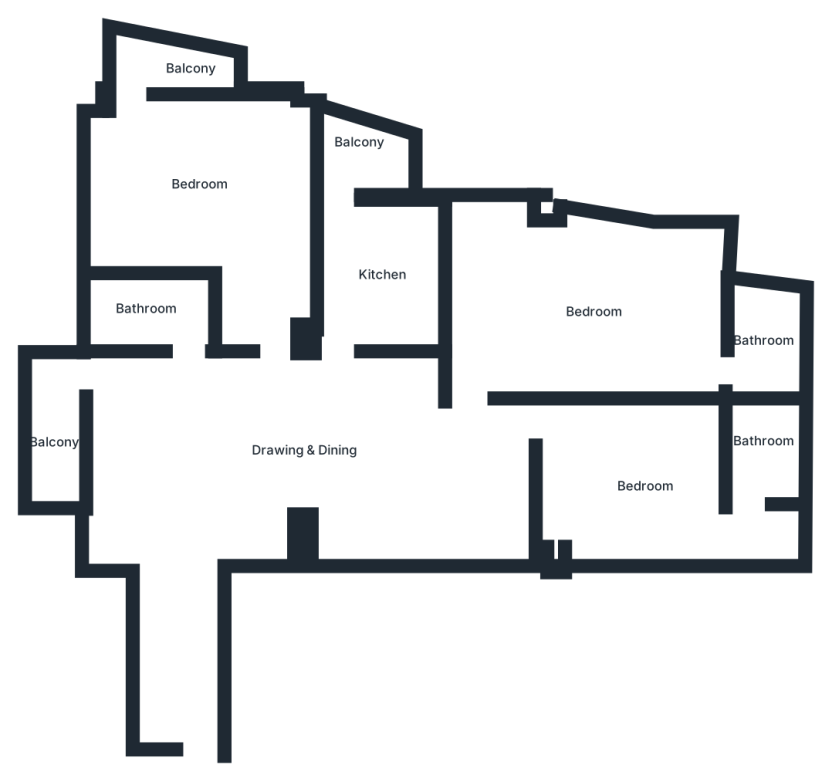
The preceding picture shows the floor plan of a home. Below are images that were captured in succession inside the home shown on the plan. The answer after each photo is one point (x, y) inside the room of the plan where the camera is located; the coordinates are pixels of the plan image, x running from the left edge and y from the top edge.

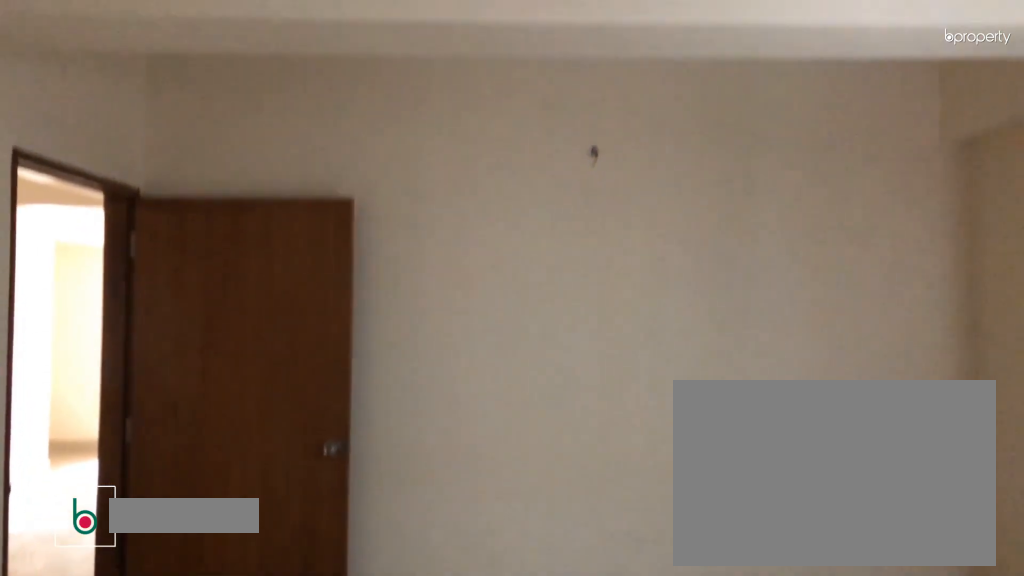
(583, 317)
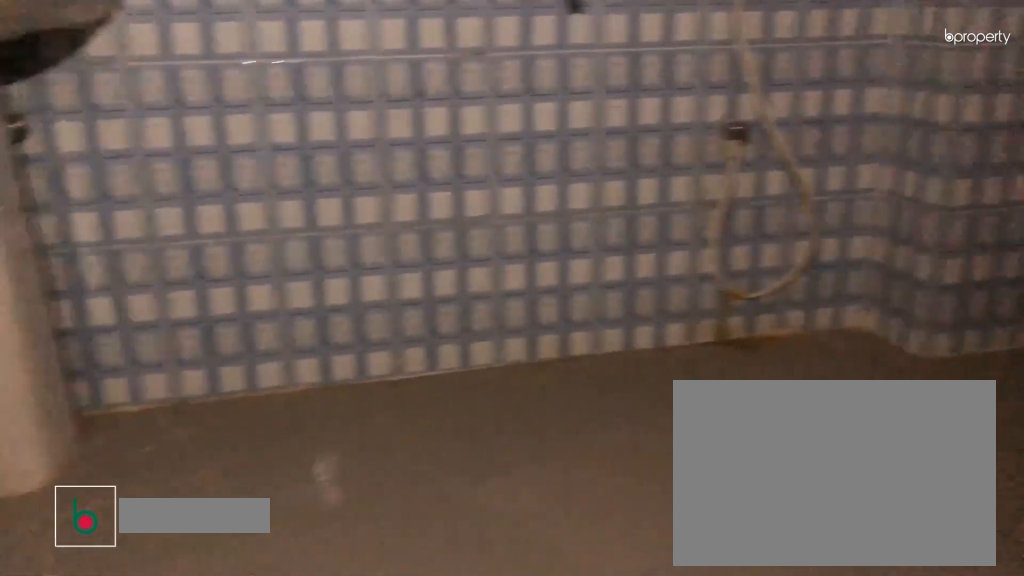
(765, 340)
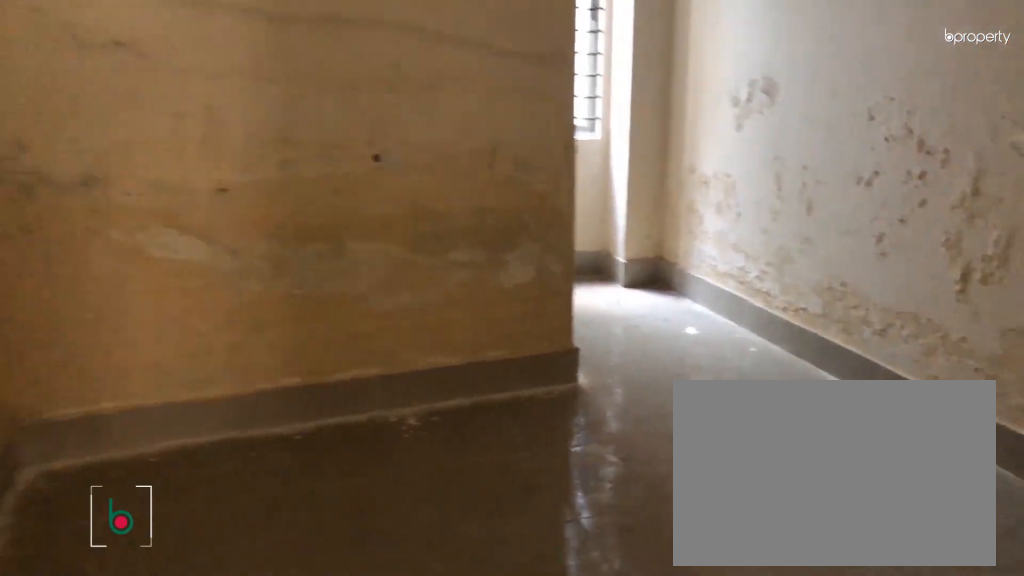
(645, 491)
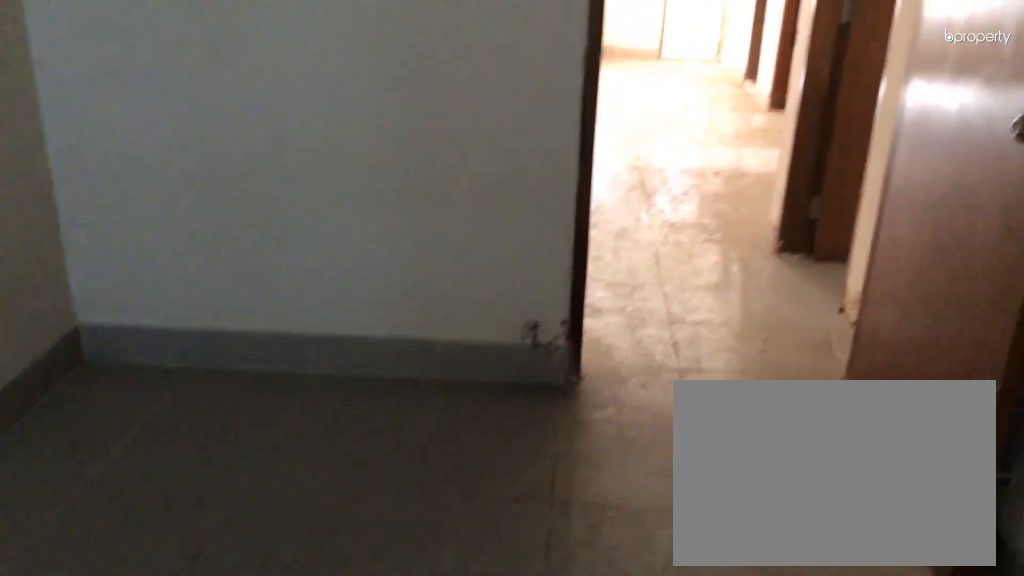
(645, 491)
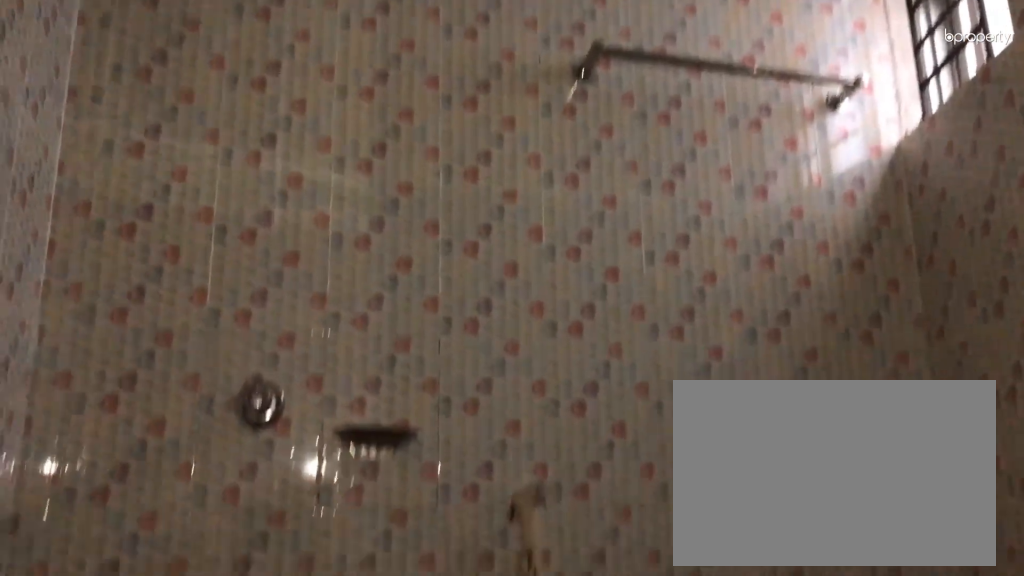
(760, 449)
